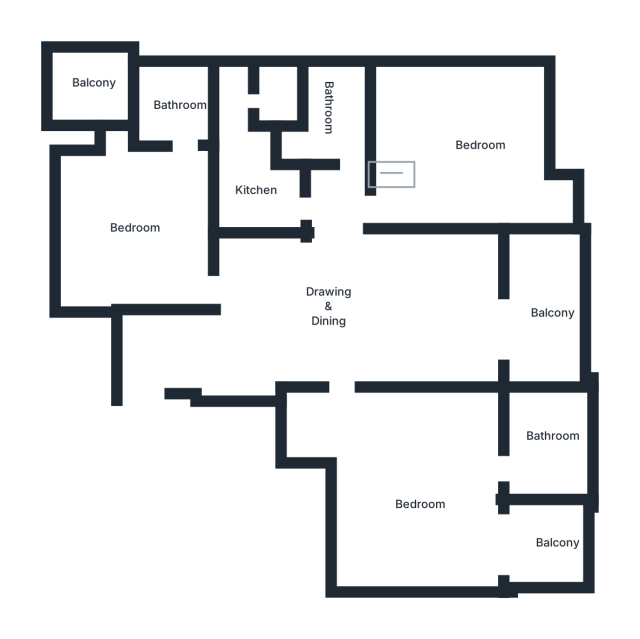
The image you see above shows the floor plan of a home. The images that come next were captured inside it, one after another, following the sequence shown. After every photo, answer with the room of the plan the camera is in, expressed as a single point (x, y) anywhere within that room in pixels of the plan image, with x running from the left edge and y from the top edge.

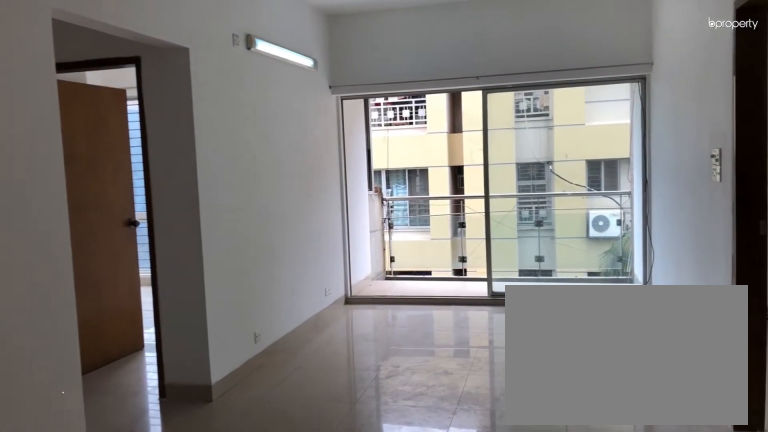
(333, 306)
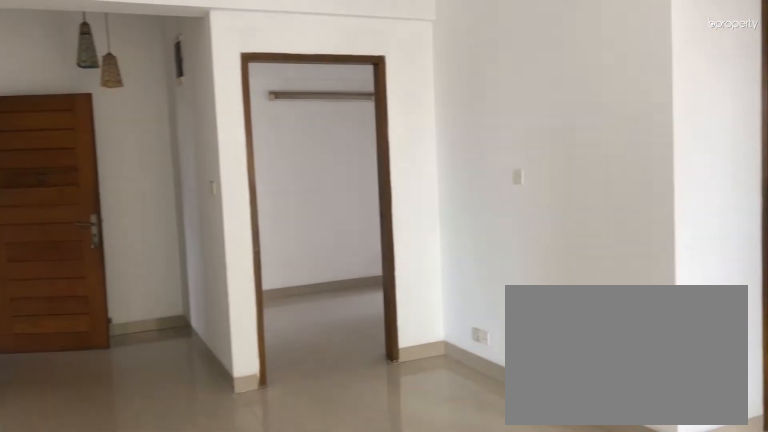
(333, 307)
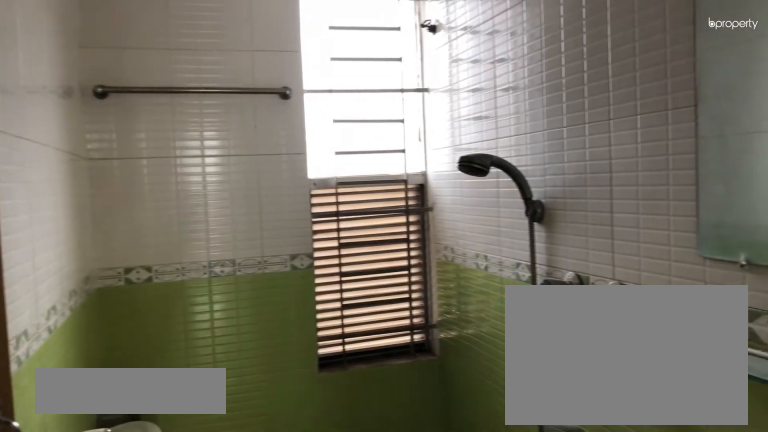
(333, 101)
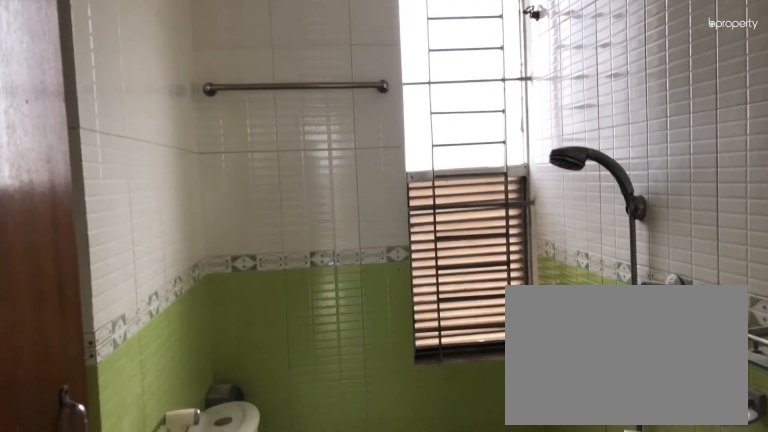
(333, 101)
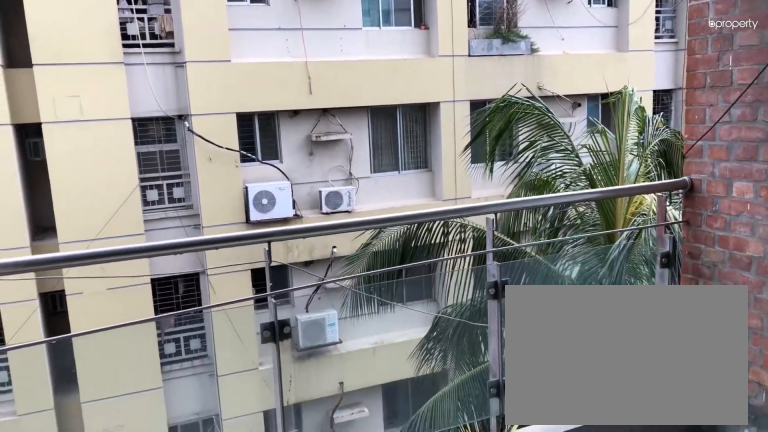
(553, 306)
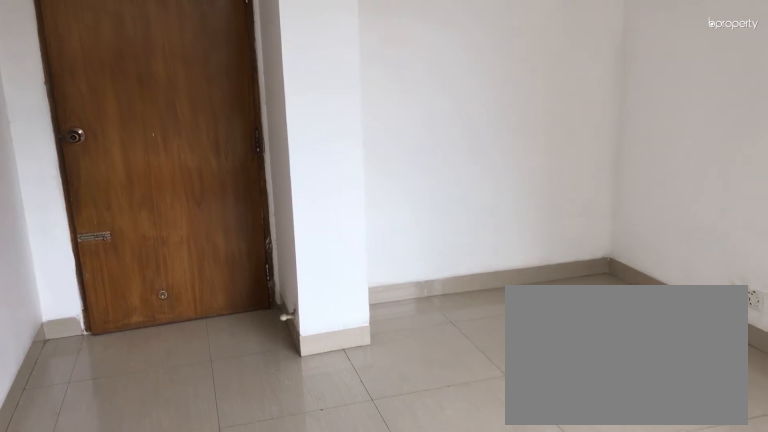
(477, 140)
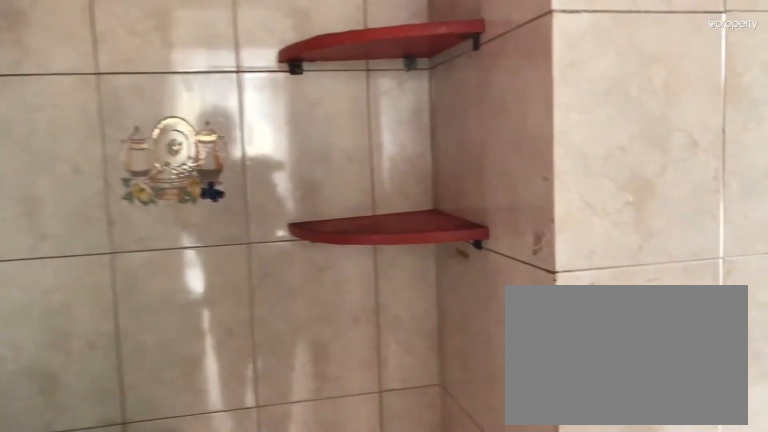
(258, 186)
